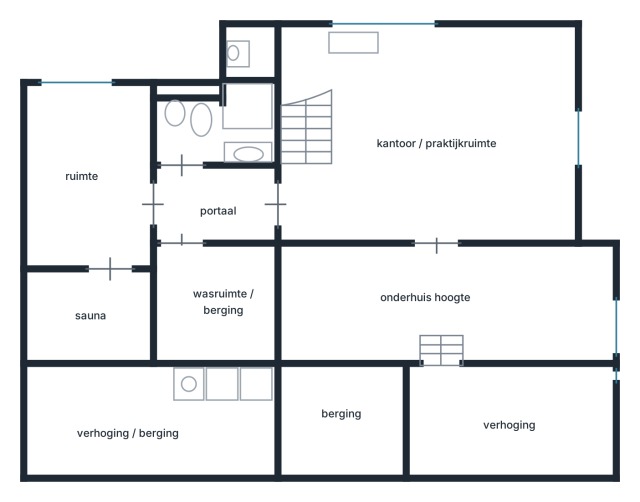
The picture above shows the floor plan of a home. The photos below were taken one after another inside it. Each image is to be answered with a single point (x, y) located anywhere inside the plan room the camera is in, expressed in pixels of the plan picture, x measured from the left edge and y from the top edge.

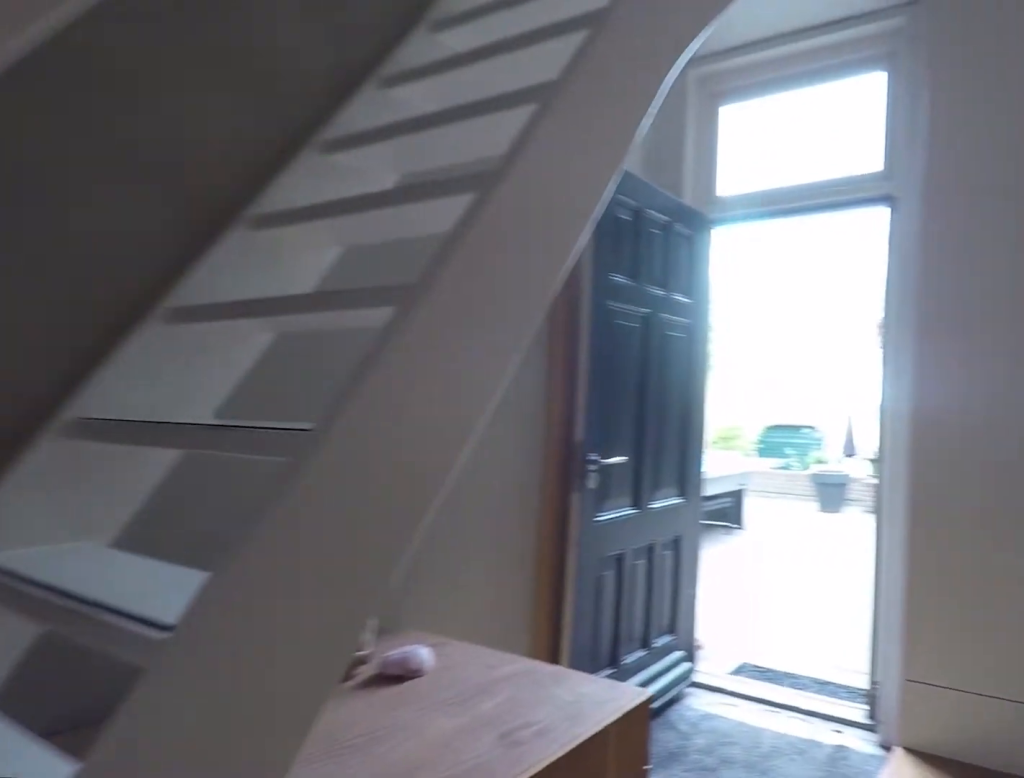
(410, 157)
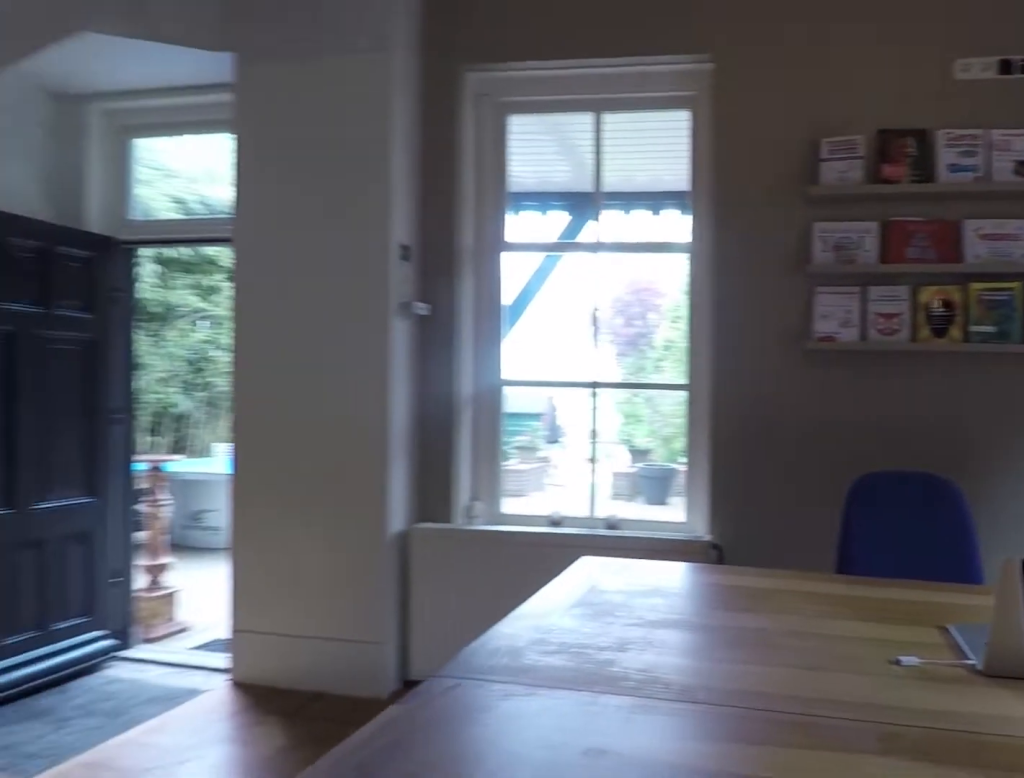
(410, 157)
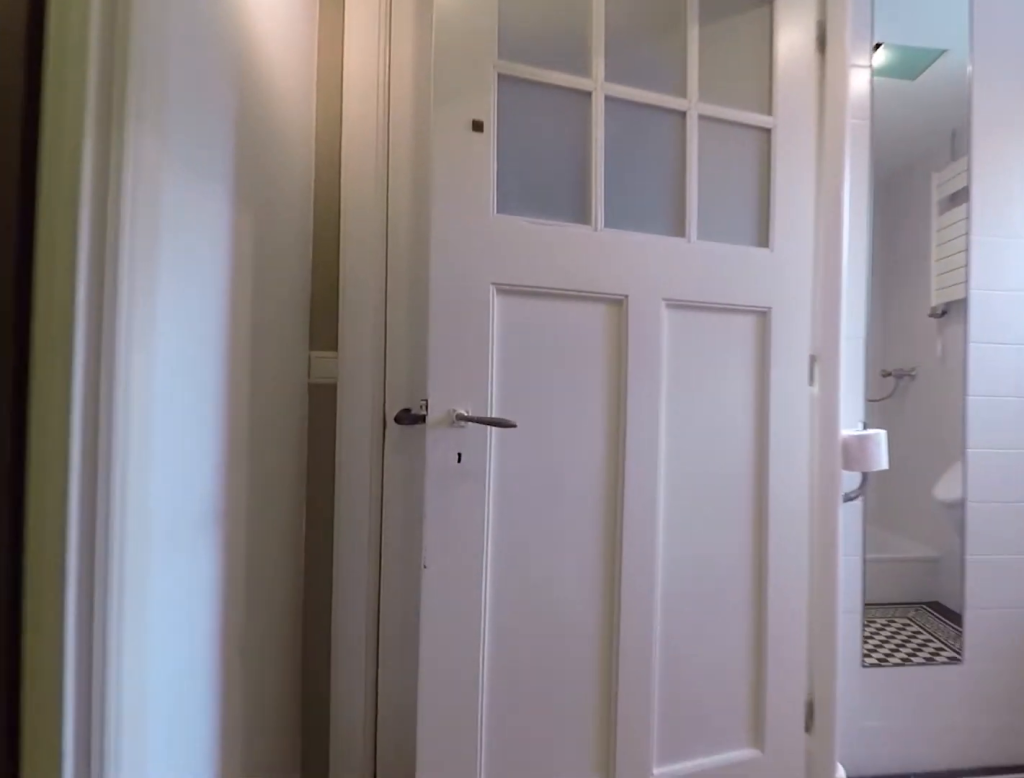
(215, 205)
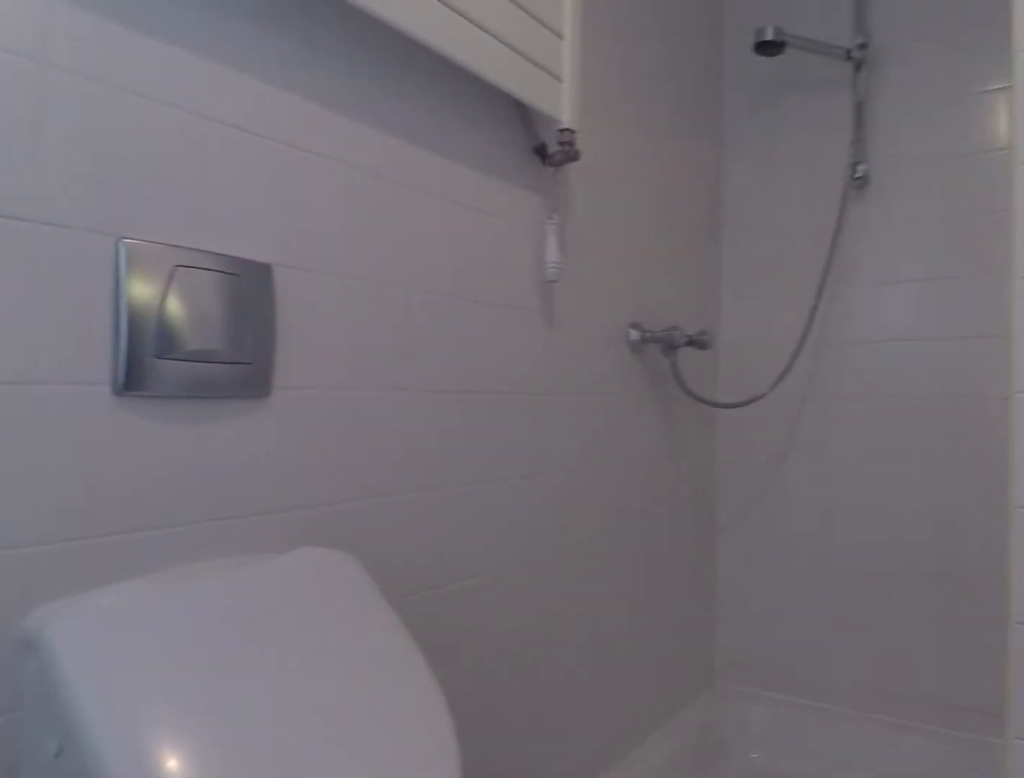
(219, 128)
